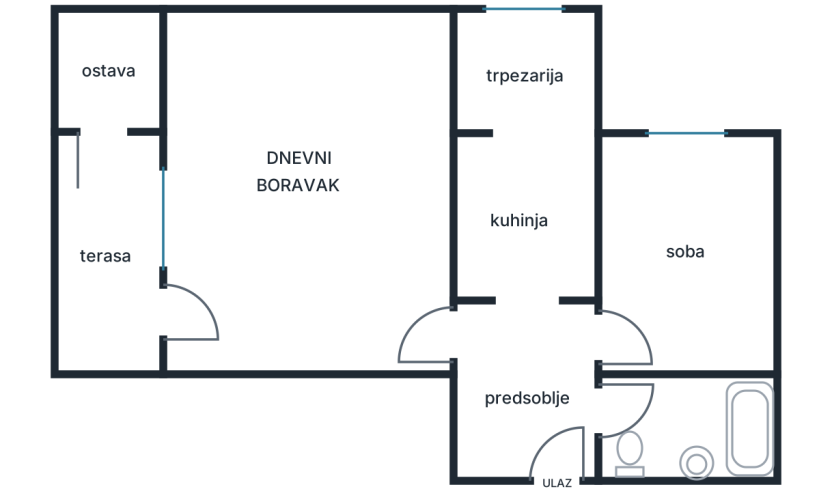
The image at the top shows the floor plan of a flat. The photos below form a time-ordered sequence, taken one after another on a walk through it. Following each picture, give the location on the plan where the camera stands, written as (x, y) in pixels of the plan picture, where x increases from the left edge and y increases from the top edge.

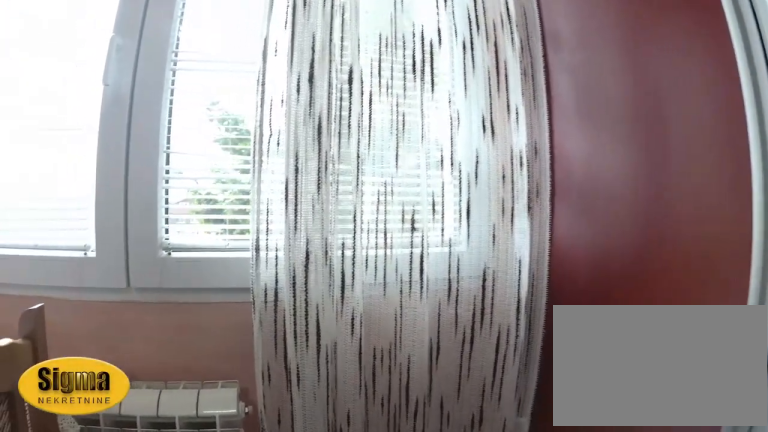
(540, 86)
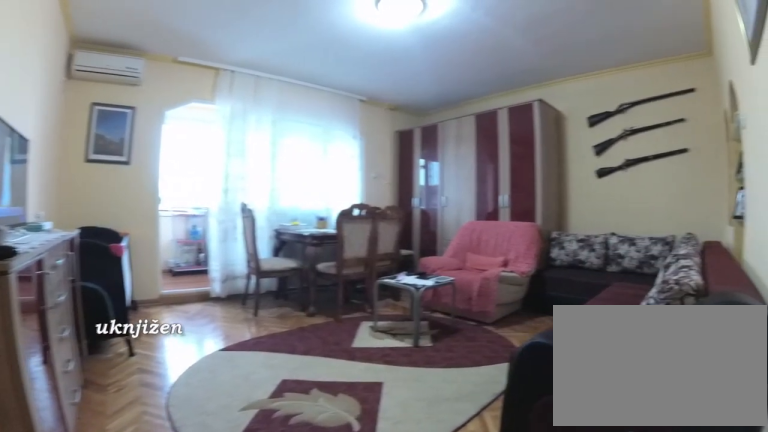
(468, 327)
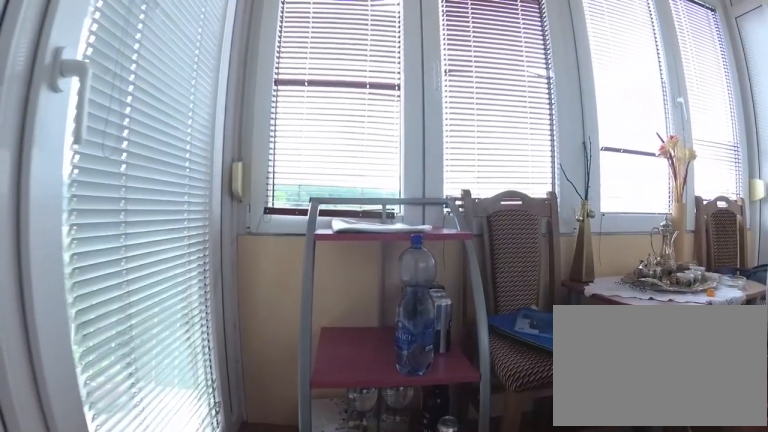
(164, 314)
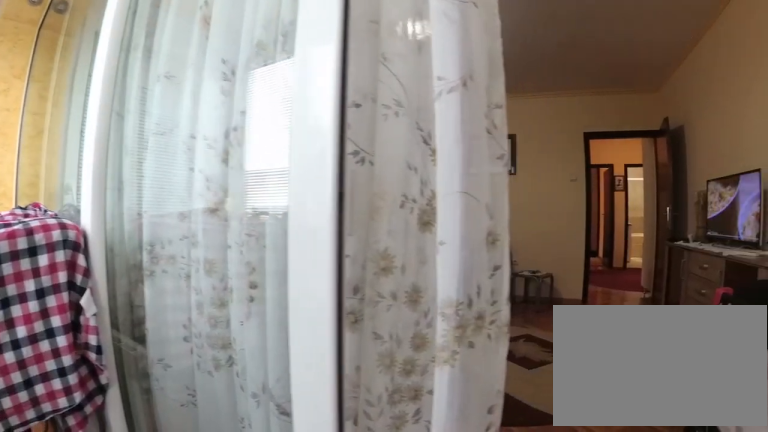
(104, 312)
